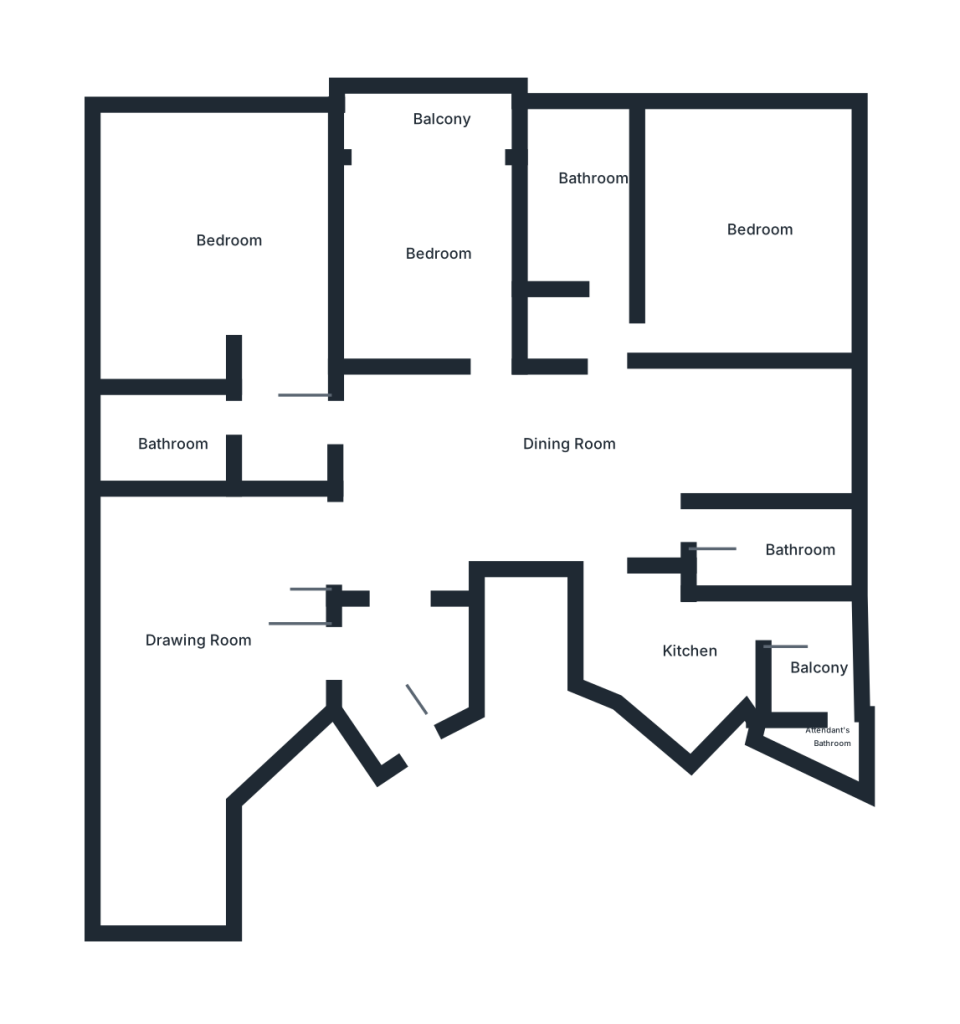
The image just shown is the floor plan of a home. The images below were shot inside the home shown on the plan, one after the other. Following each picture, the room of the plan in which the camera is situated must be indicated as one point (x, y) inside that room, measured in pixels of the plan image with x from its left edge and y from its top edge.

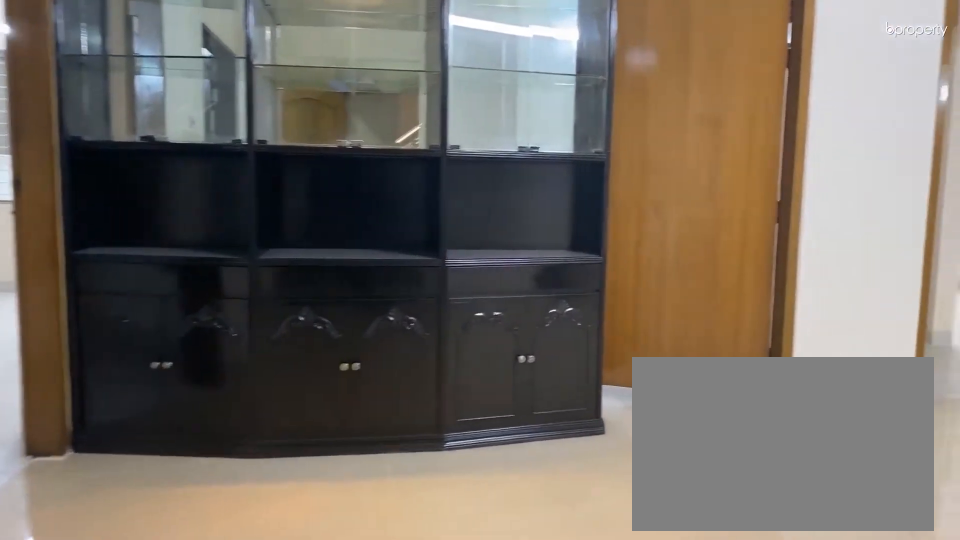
(551, 468)
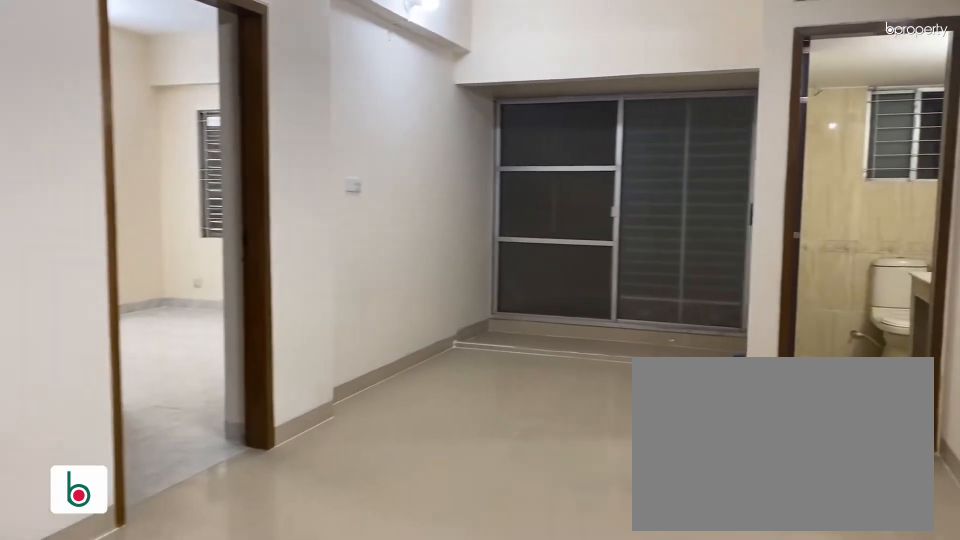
(551, 468)
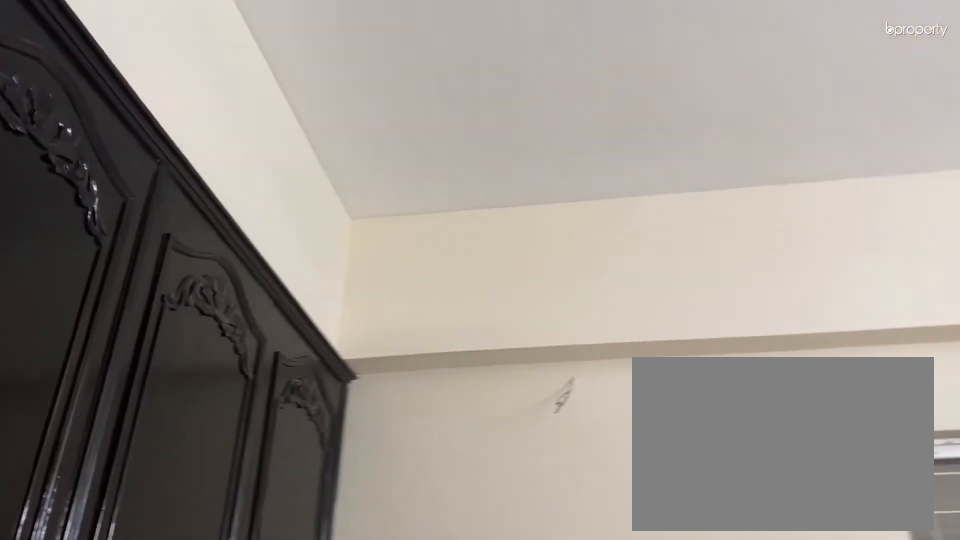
(231, 234)
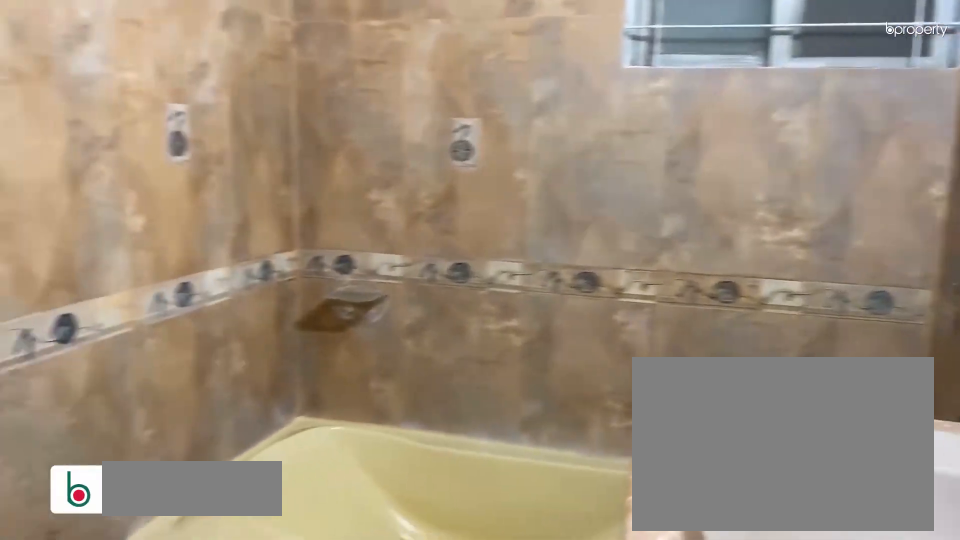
(173, 432)
